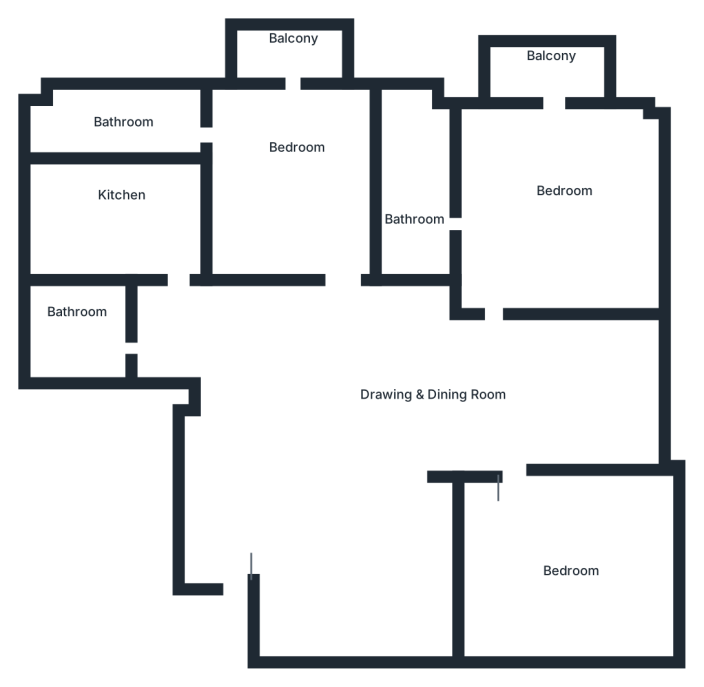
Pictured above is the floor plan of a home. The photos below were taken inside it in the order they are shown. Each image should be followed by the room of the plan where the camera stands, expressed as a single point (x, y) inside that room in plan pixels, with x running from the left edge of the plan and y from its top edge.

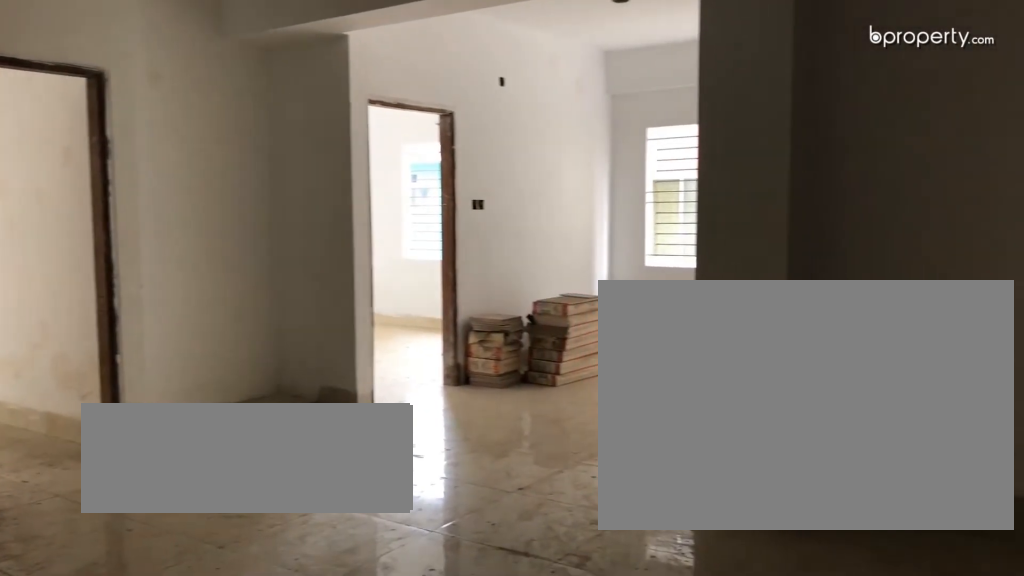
(328, 473)
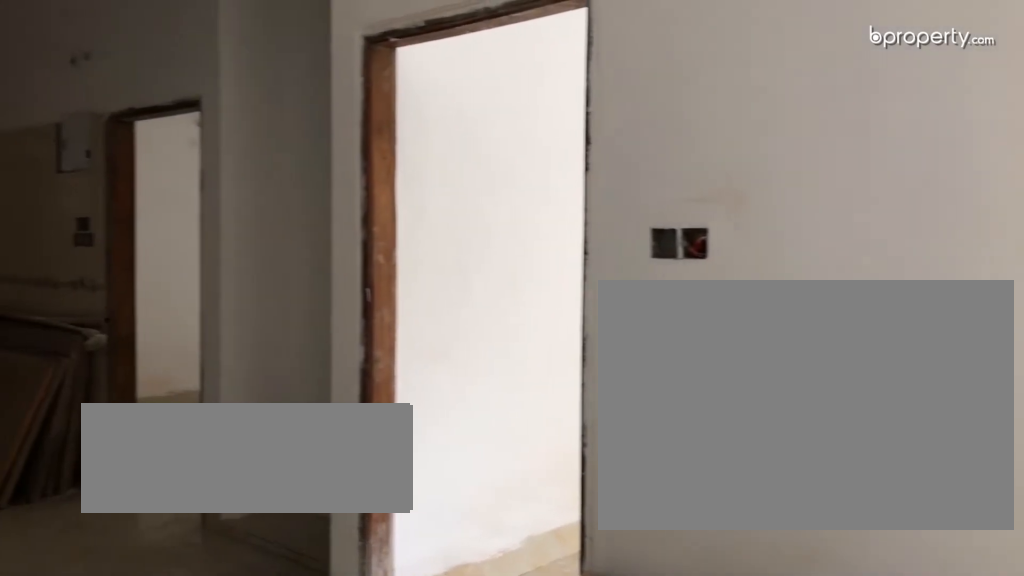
(328, 455)
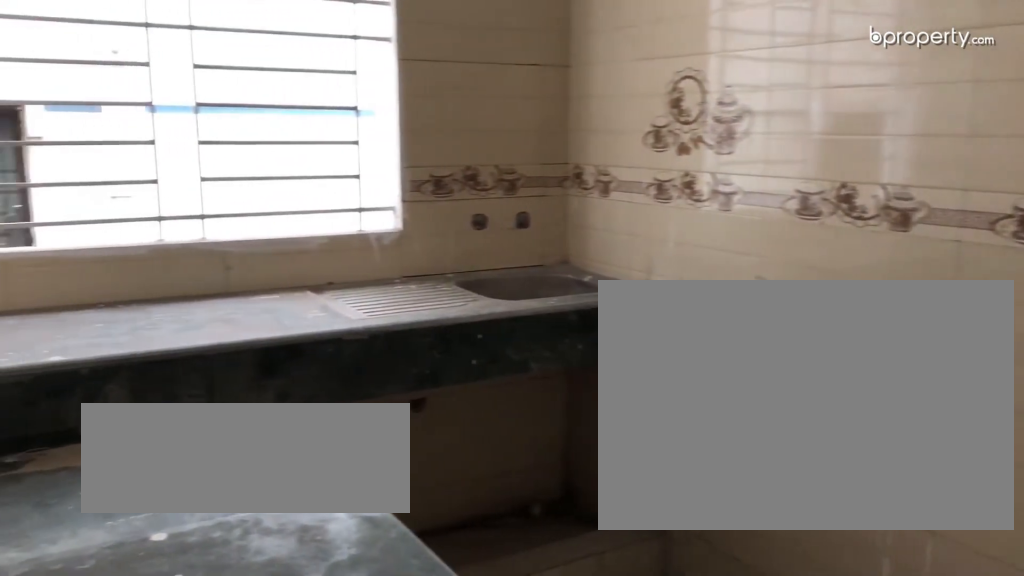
(127, 222)
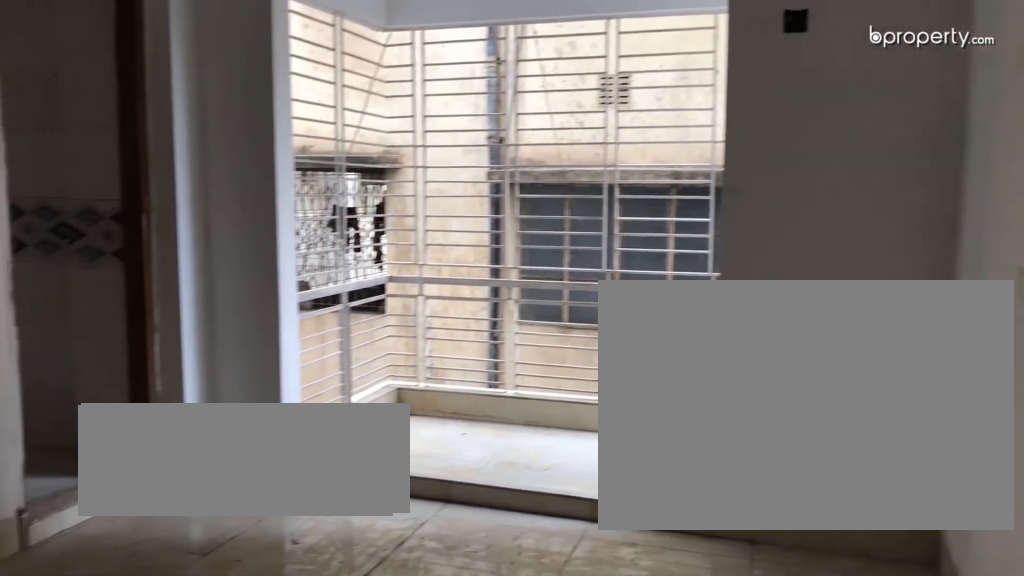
(300, 188)
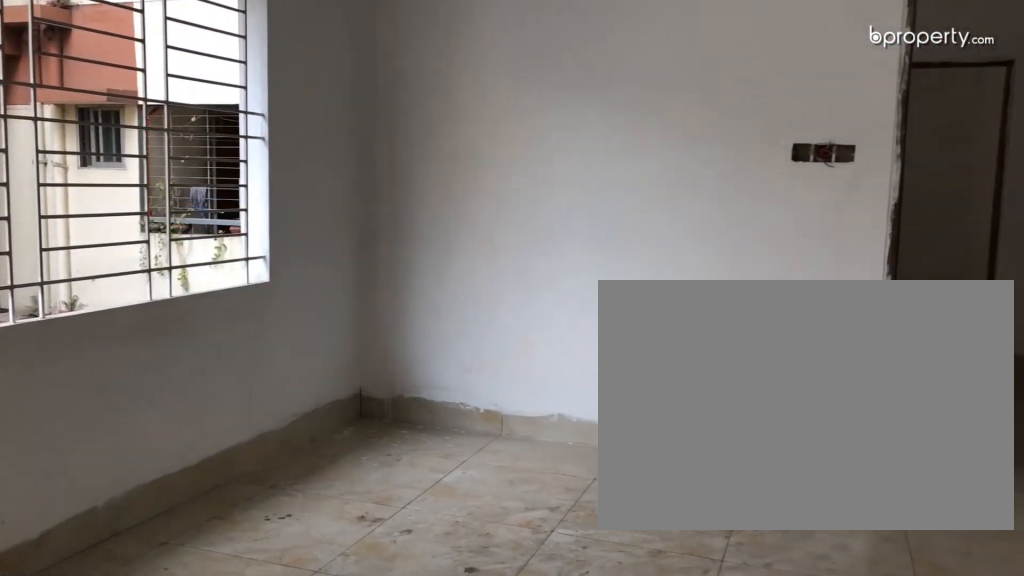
(556, 220)
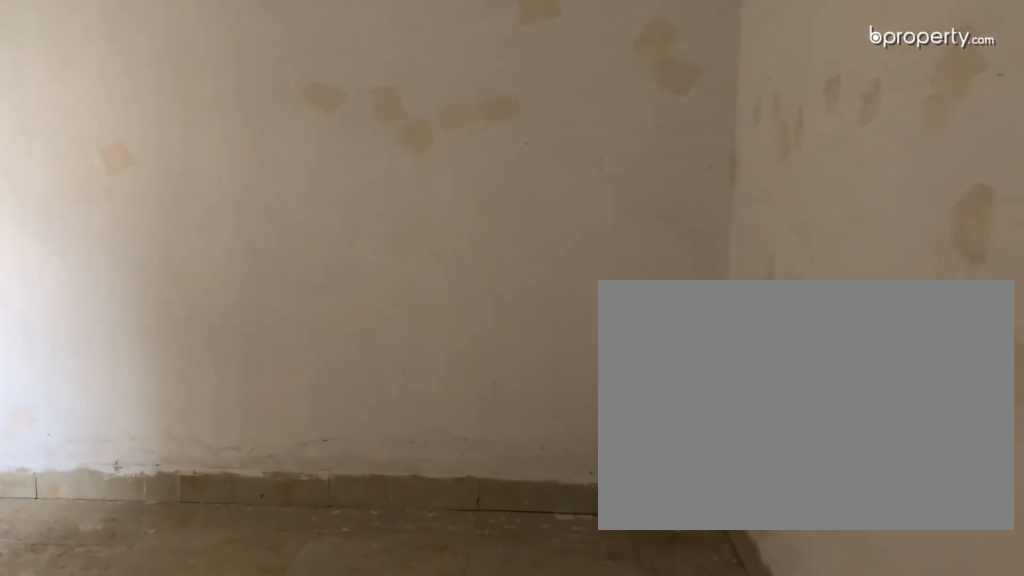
(562, 557)
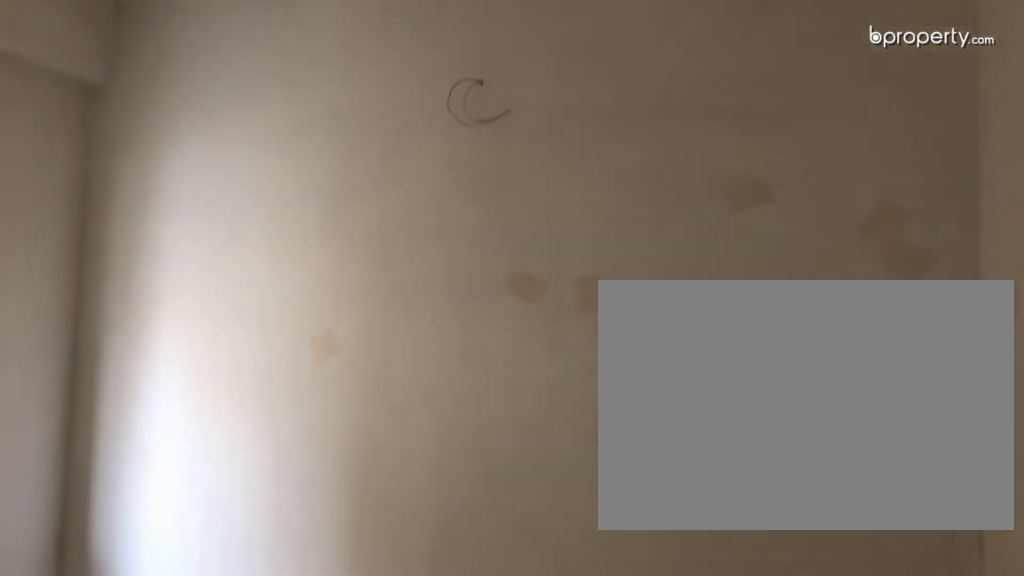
(562, 557)
